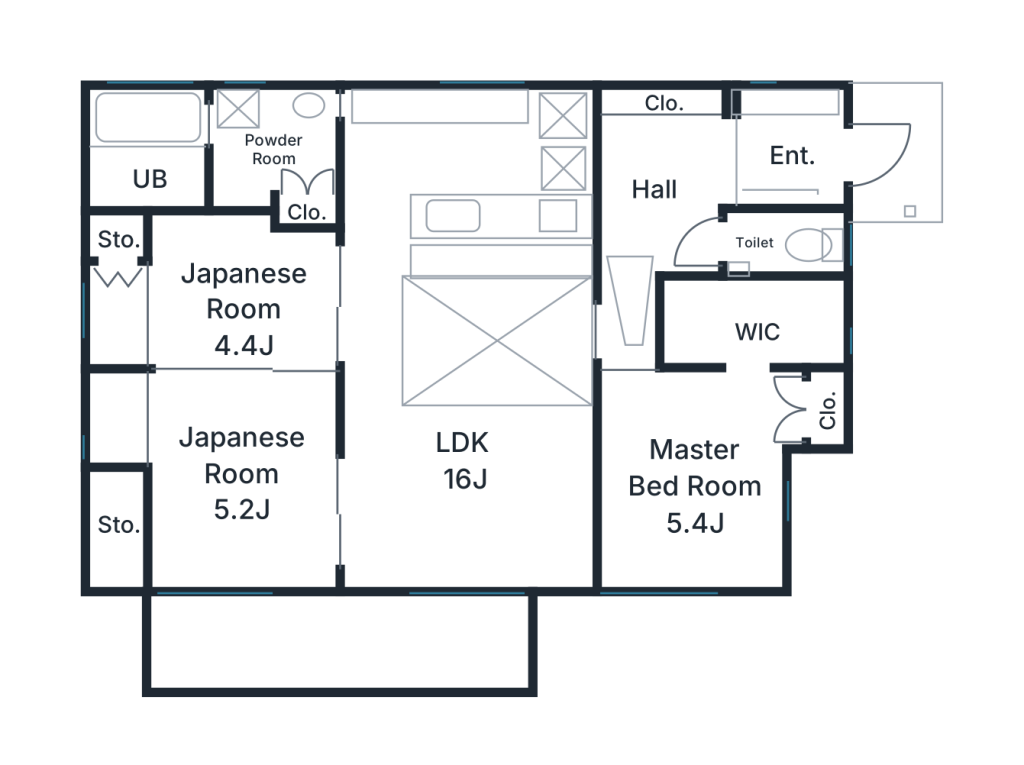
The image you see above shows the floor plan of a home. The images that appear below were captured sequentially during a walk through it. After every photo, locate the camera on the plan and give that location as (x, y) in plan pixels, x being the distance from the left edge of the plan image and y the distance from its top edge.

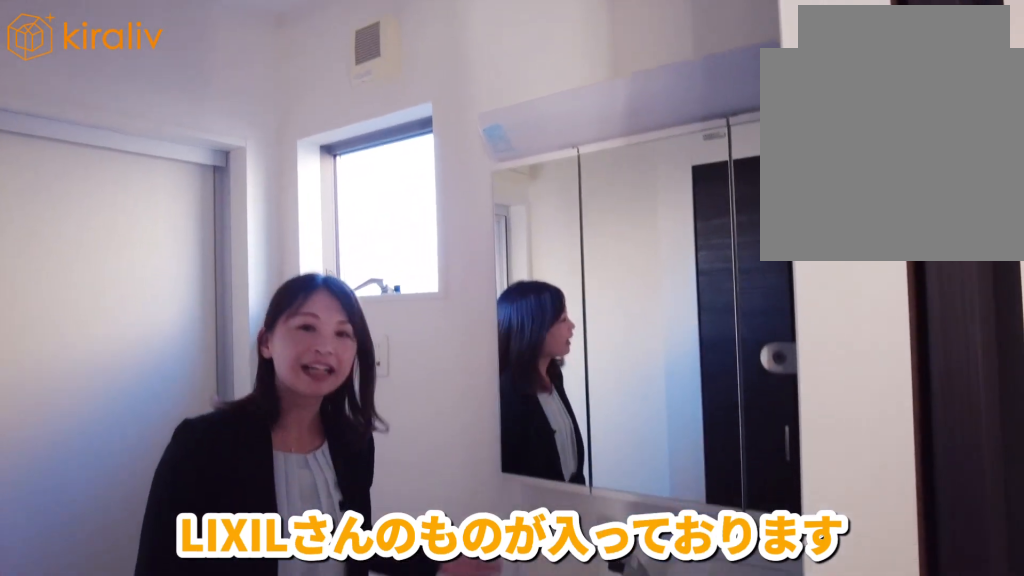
(277, 177)
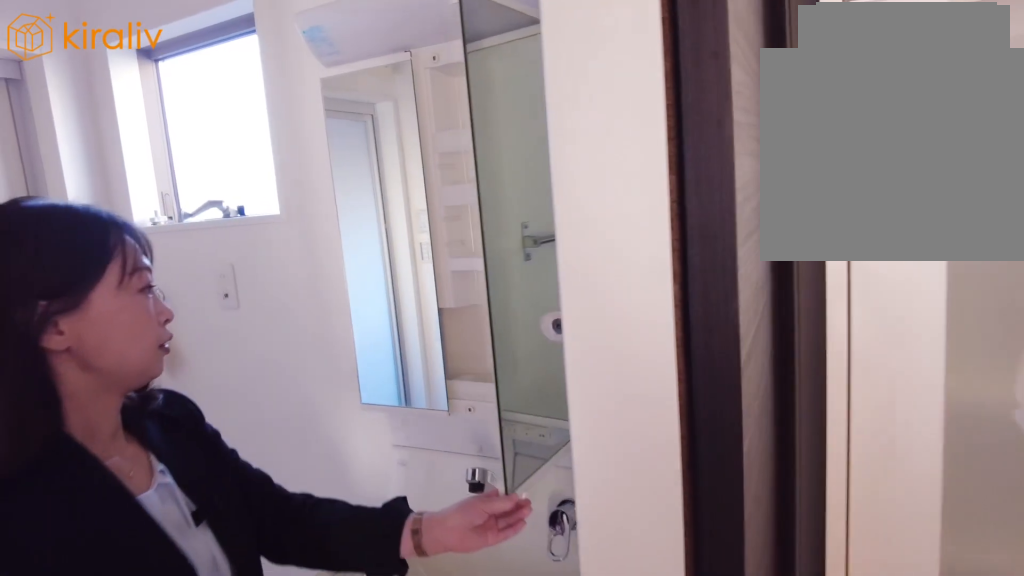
(253, 179)
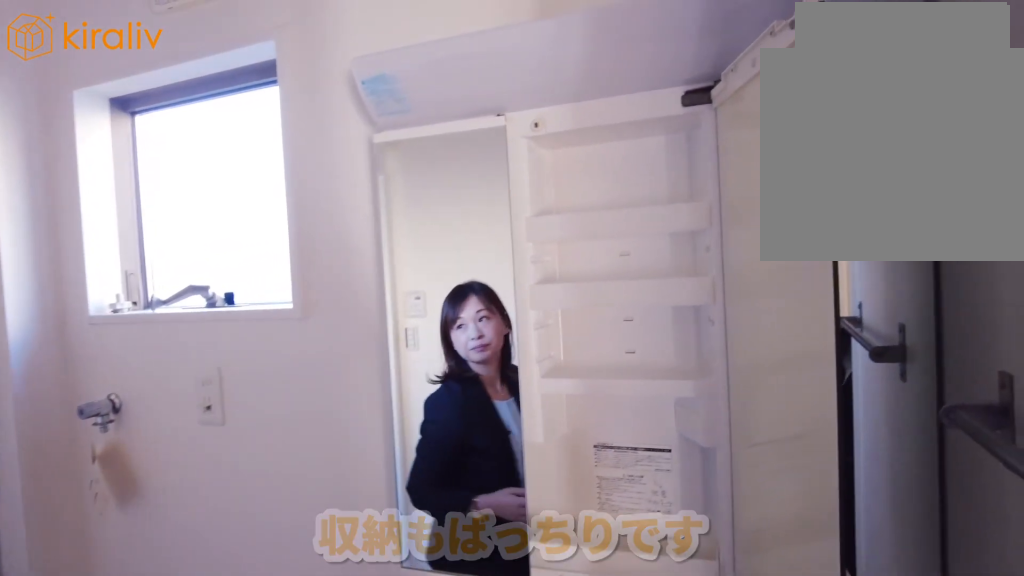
(250, 175)
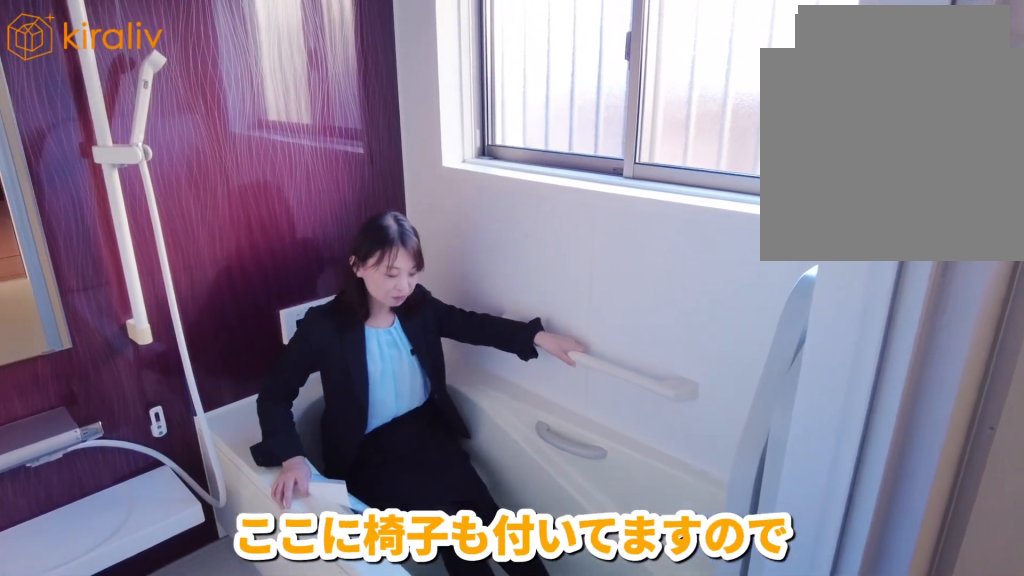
(156, 179)
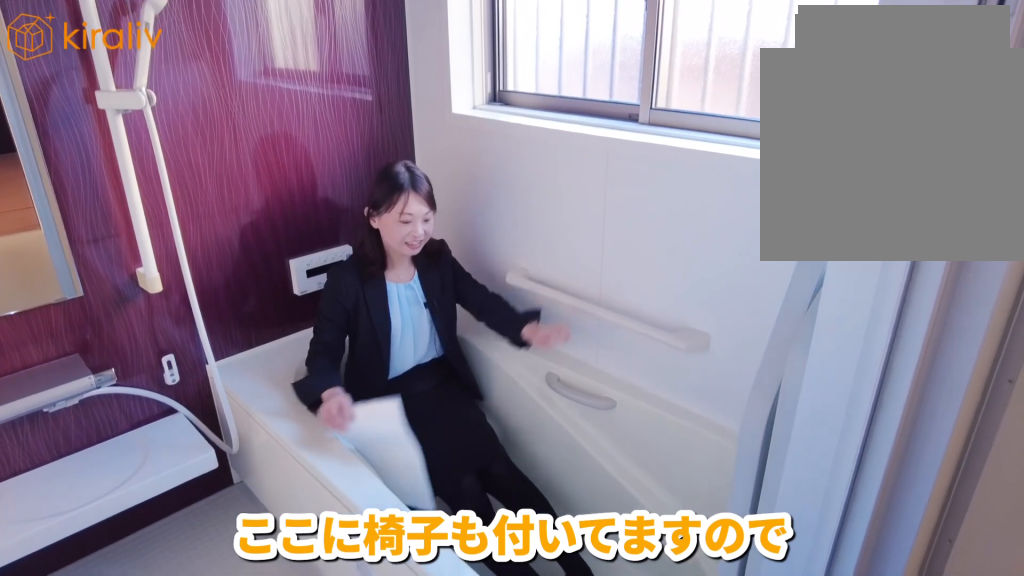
(156, 179)
